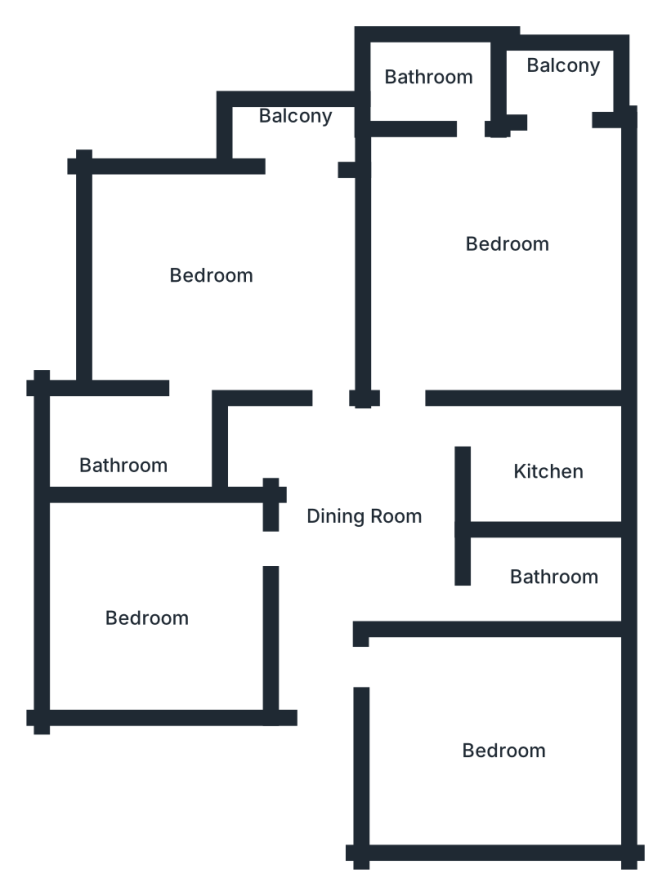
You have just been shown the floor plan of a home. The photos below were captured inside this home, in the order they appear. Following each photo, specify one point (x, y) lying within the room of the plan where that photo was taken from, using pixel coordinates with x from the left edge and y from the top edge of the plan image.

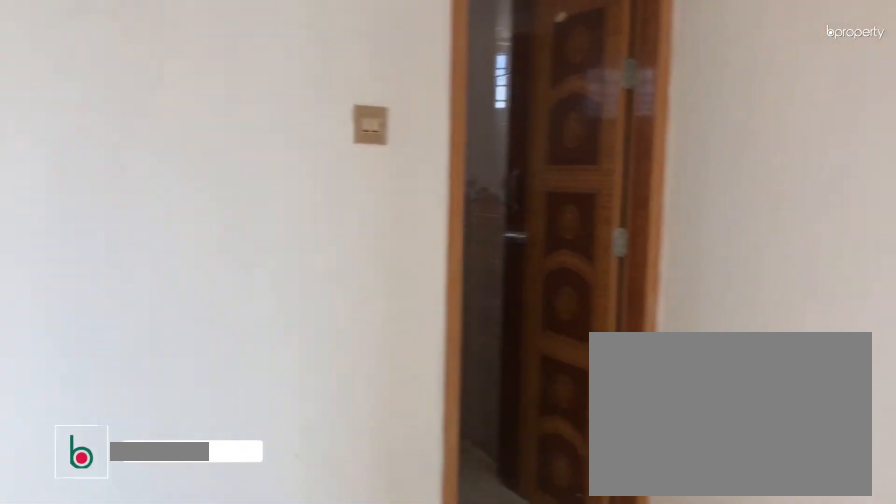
(359, 526)
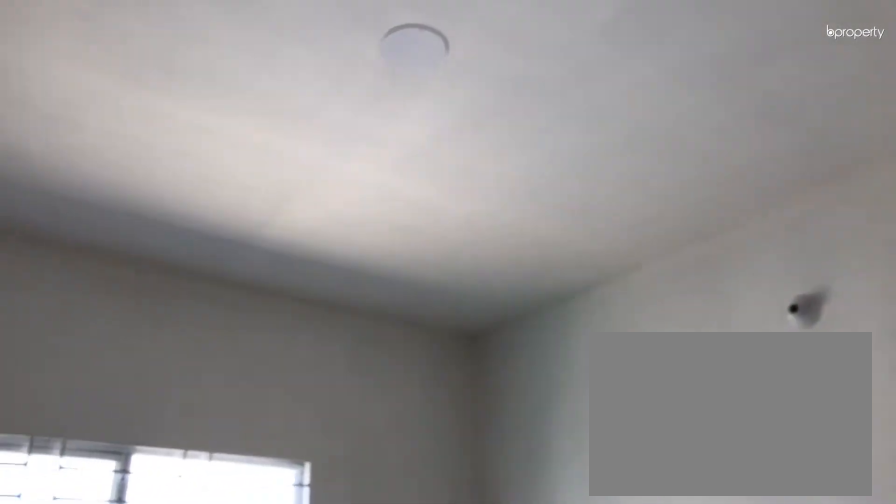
(485, 750)
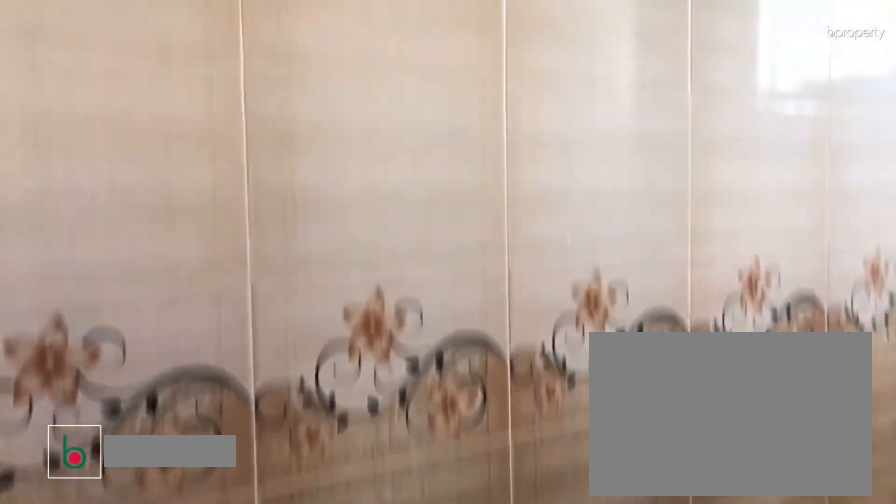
(536, 579)
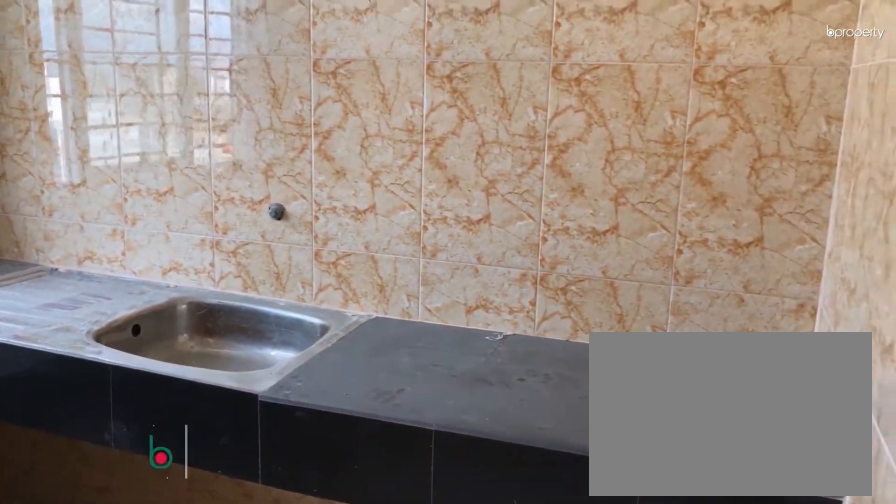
(536, 470)
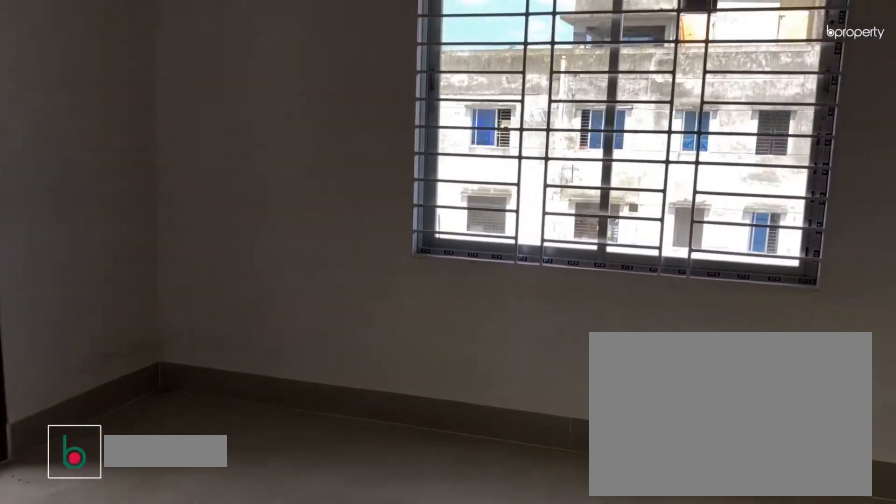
(494, 230)
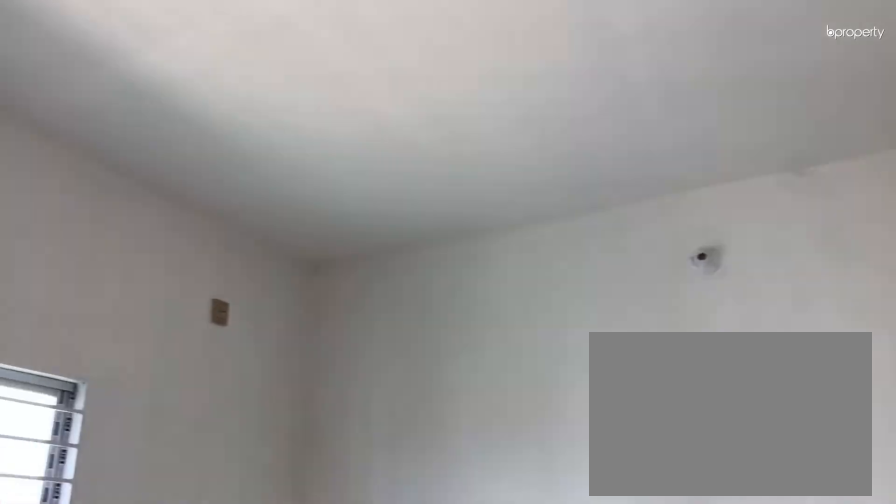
(494, 231)
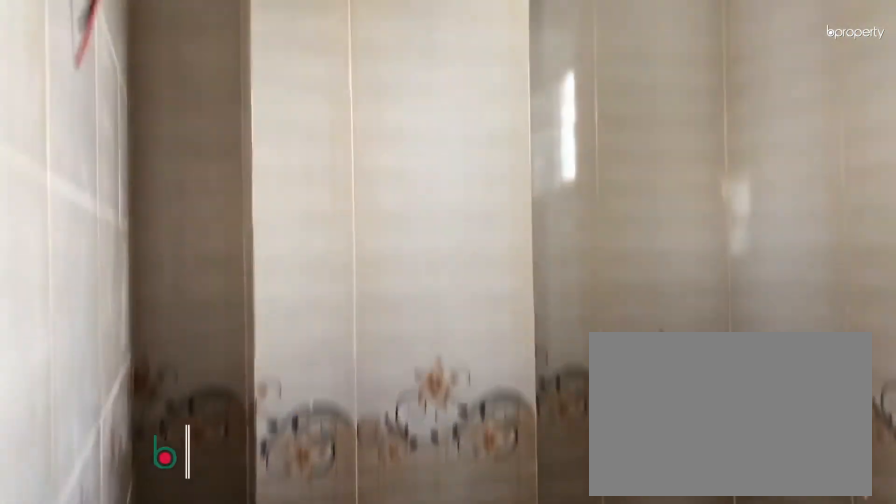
(423, 80)
